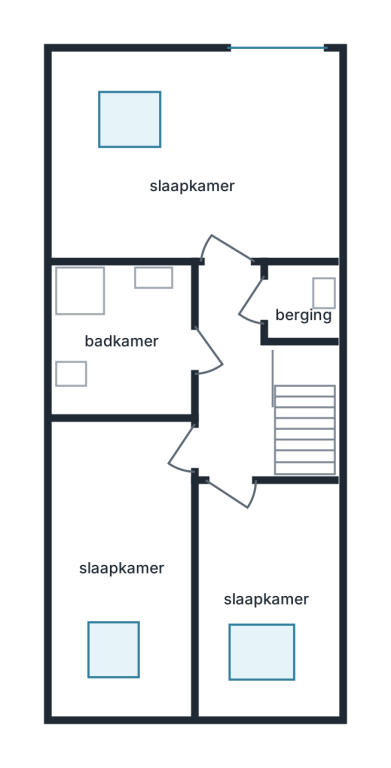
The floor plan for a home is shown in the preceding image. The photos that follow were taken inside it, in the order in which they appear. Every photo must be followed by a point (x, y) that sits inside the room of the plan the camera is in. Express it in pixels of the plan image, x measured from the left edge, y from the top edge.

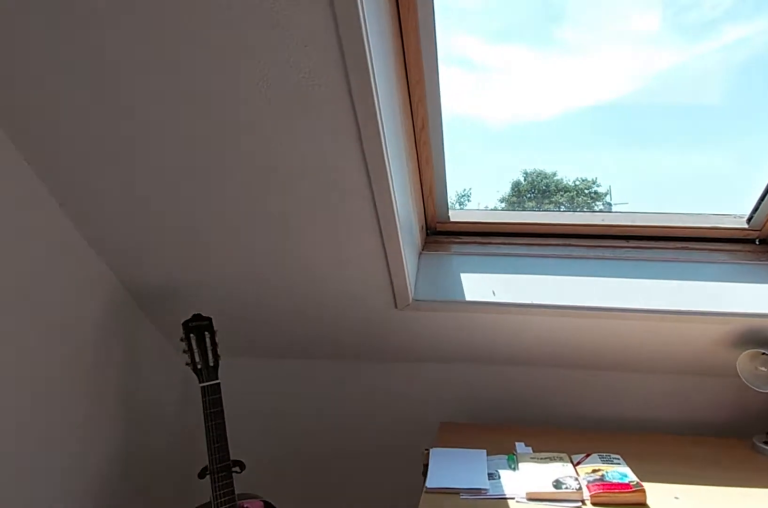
(267, 584)
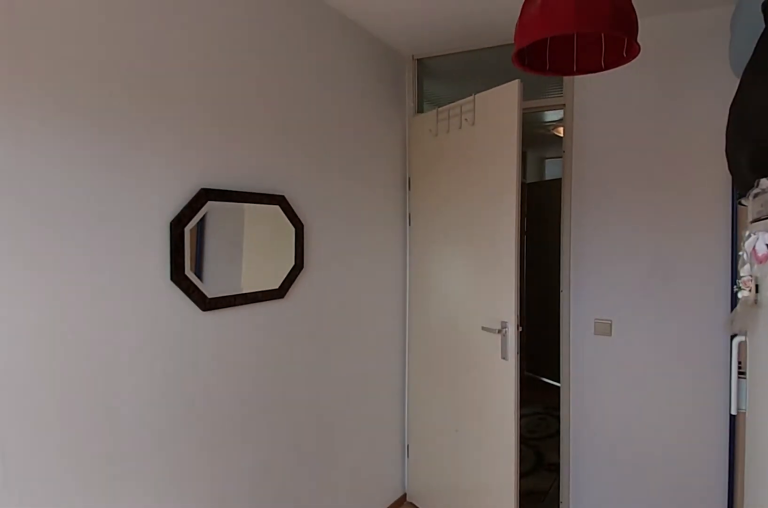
(267, 584)
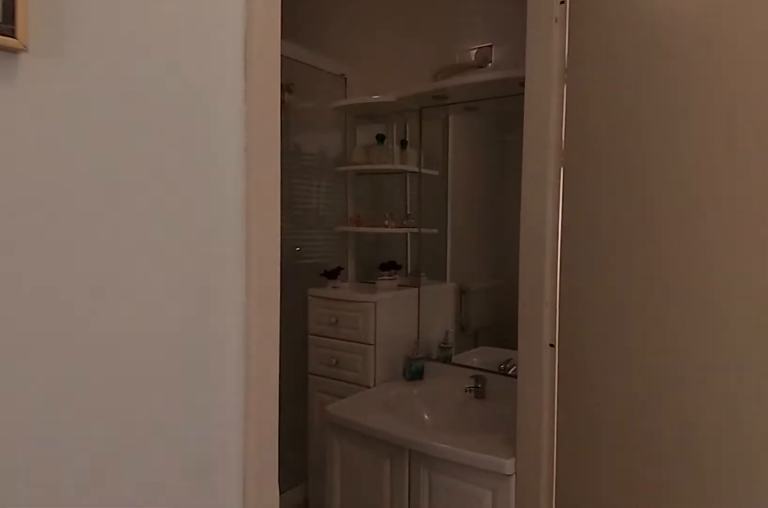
(234, 378)
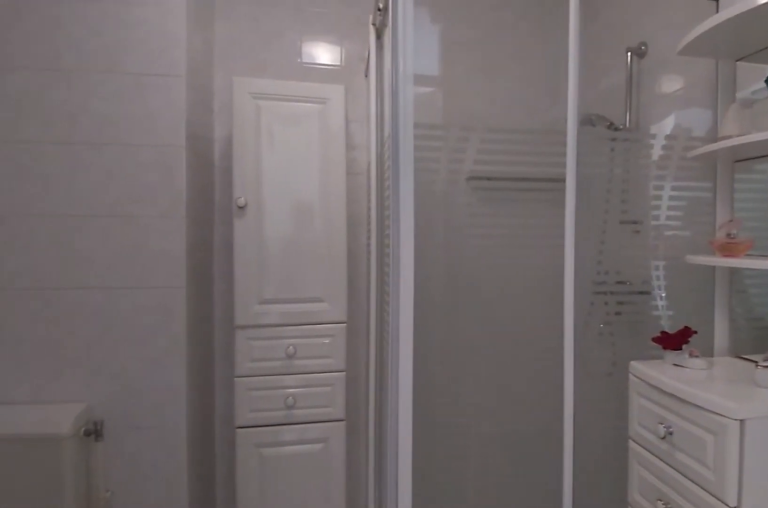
(121, 339)
